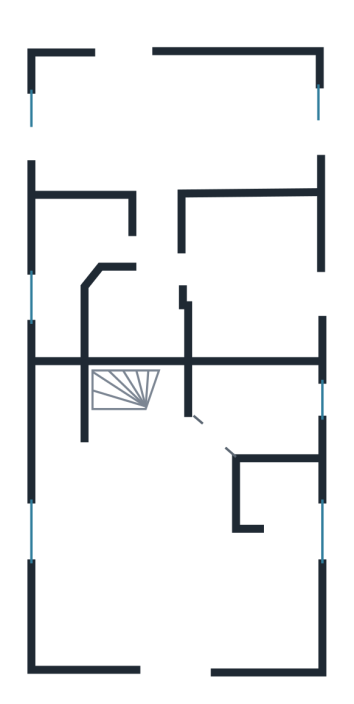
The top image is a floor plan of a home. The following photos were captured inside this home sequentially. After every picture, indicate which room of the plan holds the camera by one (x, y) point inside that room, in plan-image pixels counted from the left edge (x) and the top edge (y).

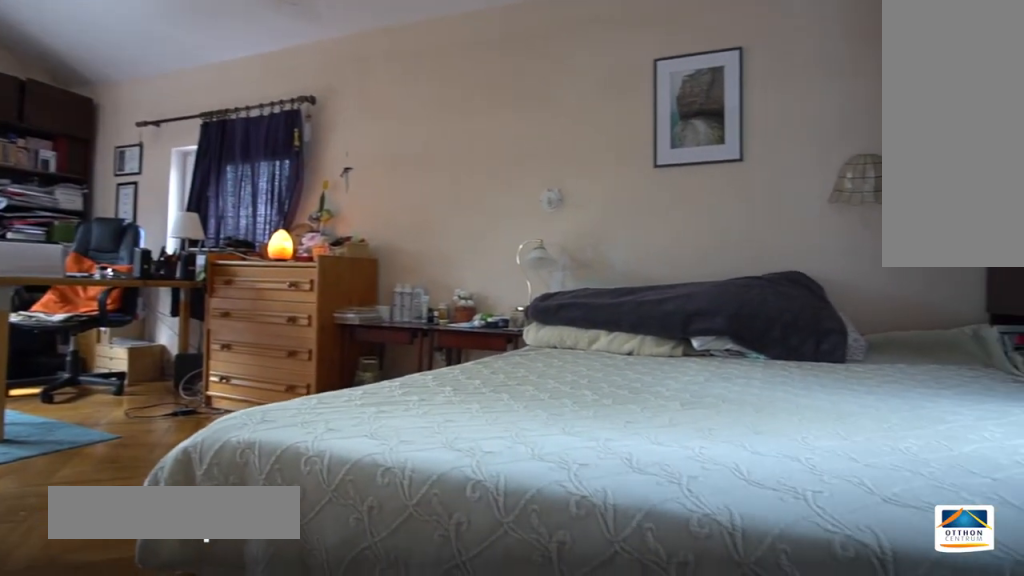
(194, 130)
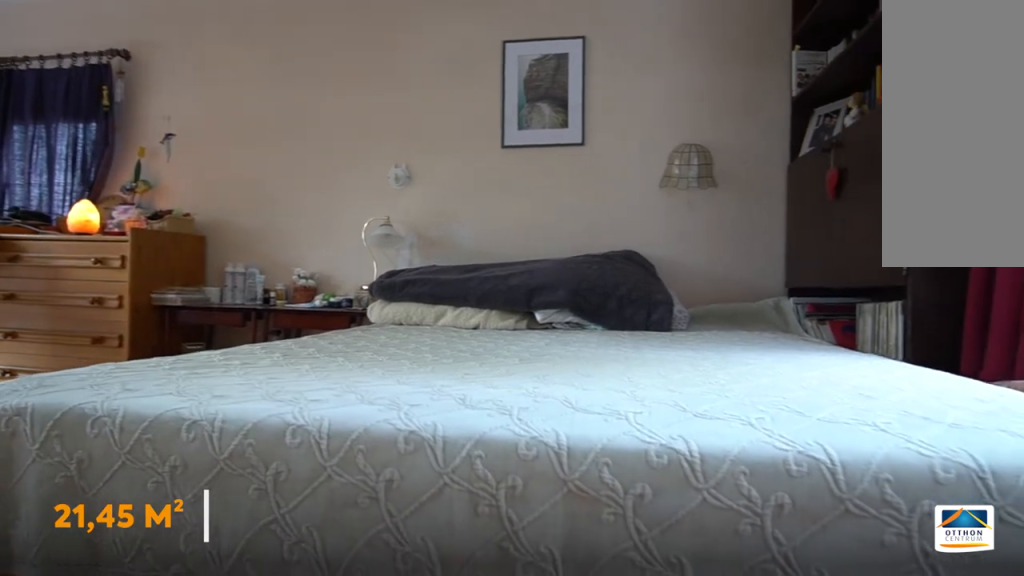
(194, 130)
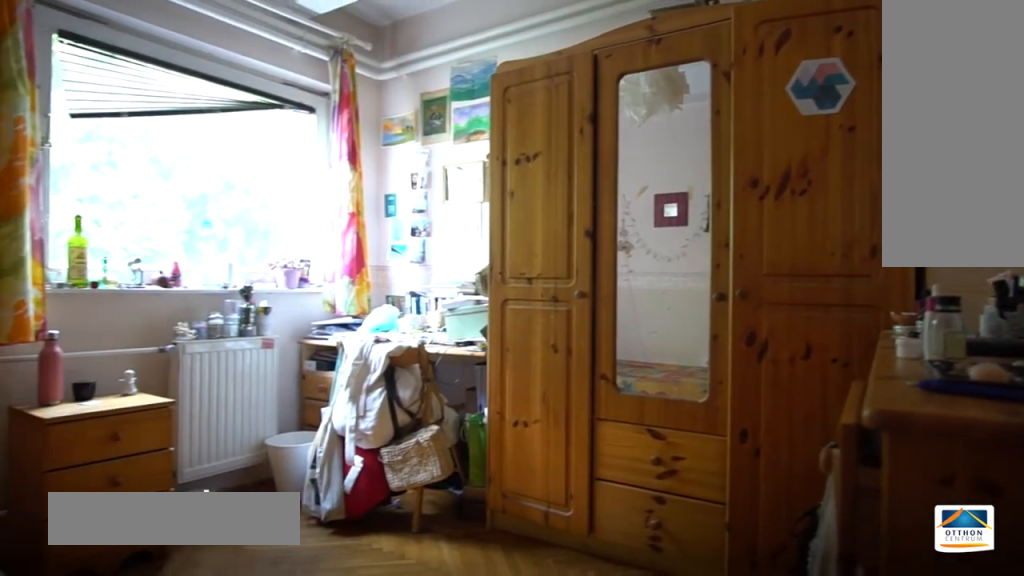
(253, 270)
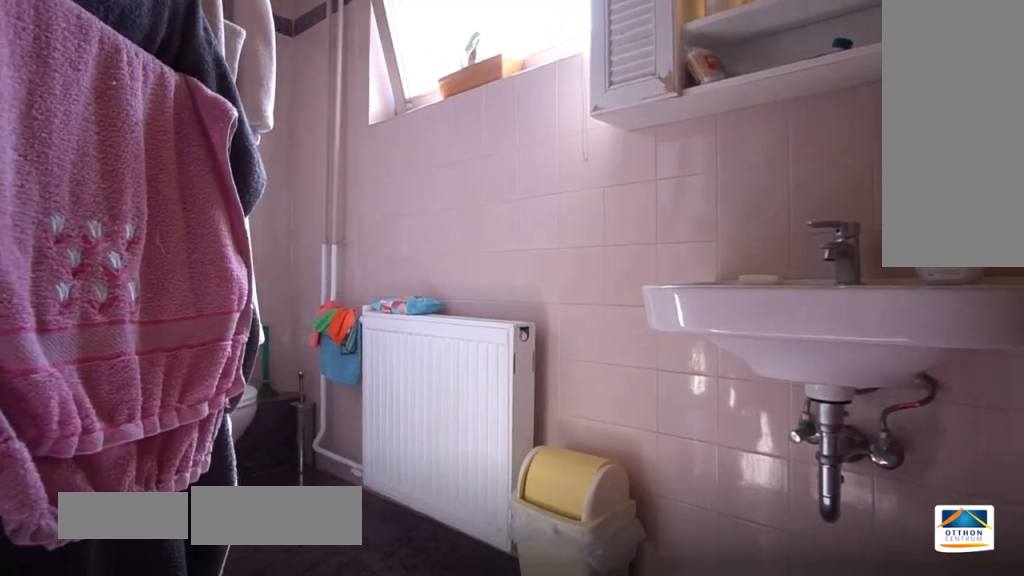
(72, 242)
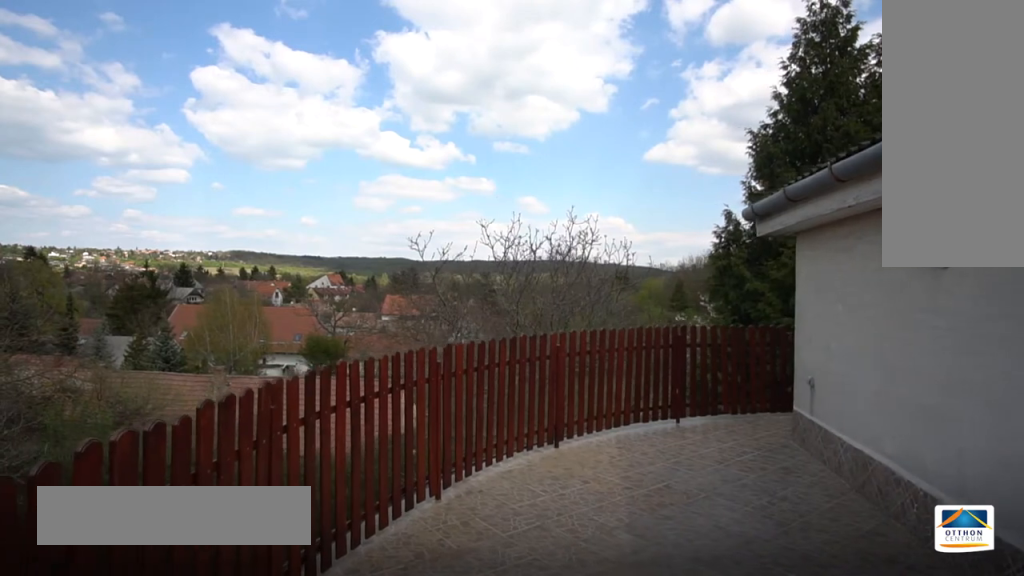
(187, 27)
